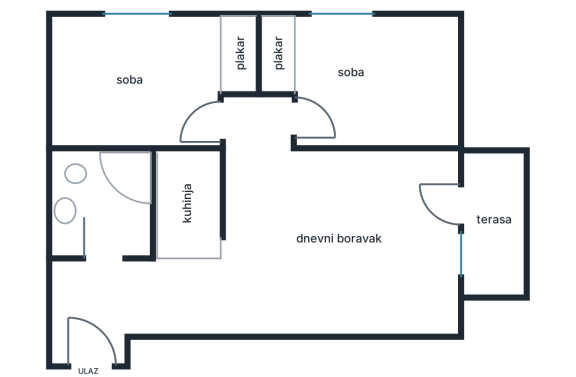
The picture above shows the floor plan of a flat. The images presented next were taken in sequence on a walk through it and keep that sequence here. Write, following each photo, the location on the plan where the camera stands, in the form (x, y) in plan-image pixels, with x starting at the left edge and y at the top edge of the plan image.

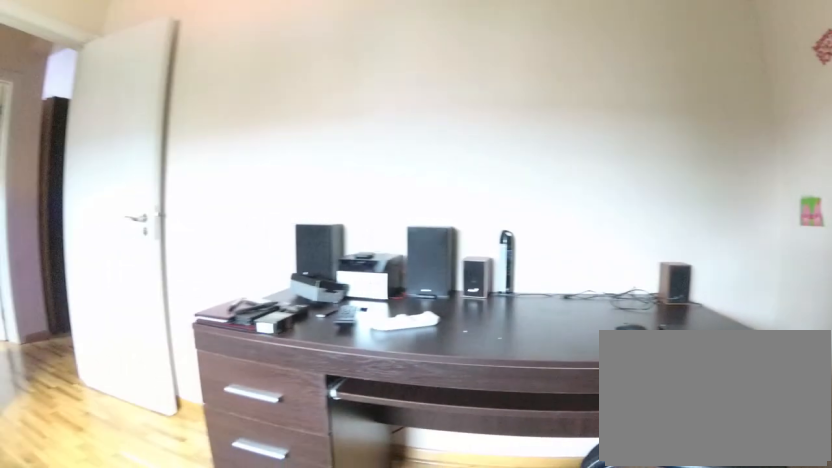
(113, 33)
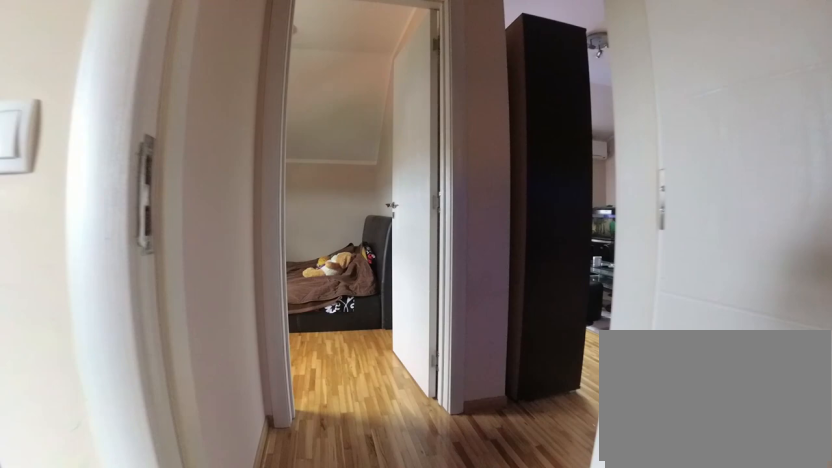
(160, 116)
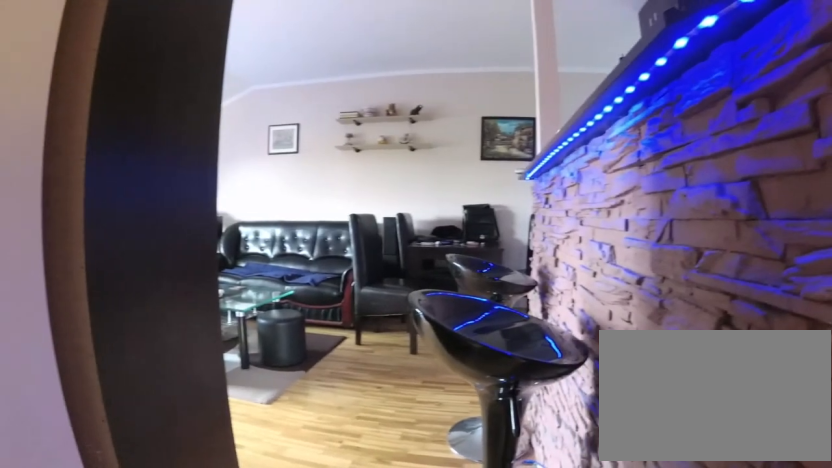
(243, 116)
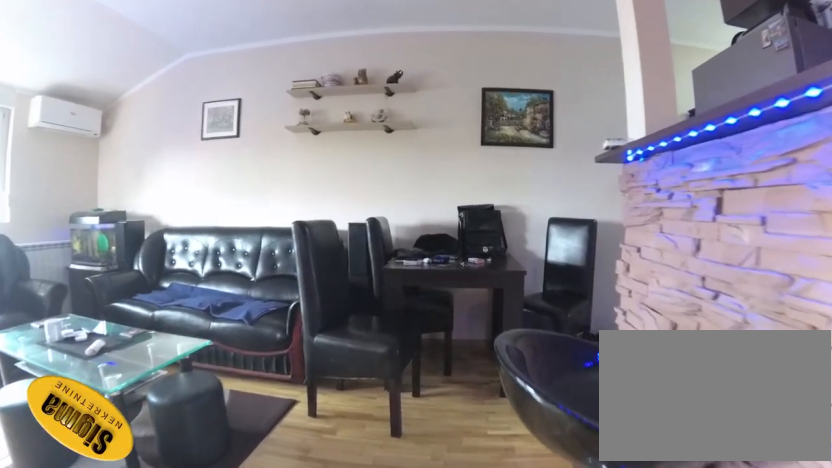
(249, 156)
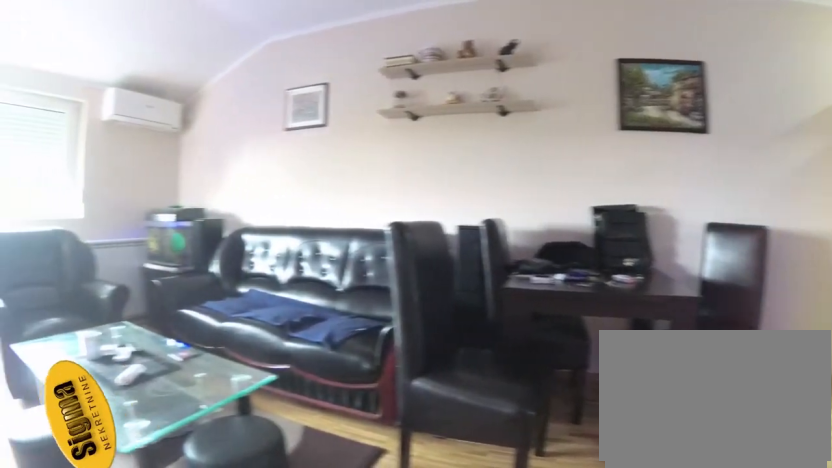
(244, 178)
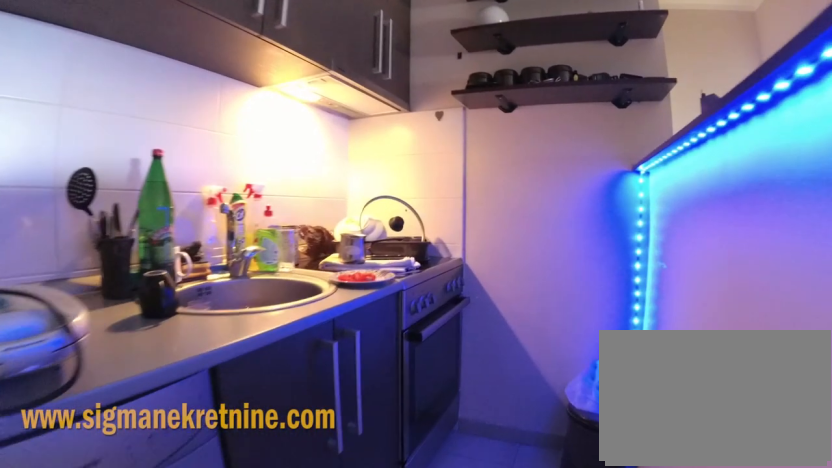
(197, 235)
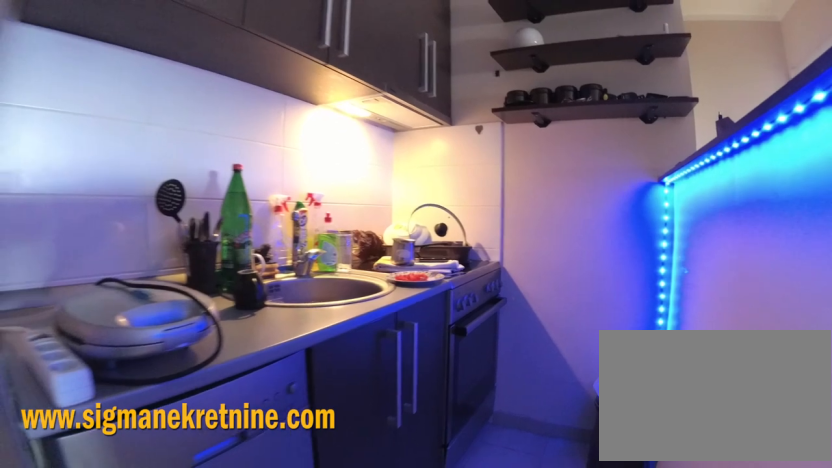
(209, 234)
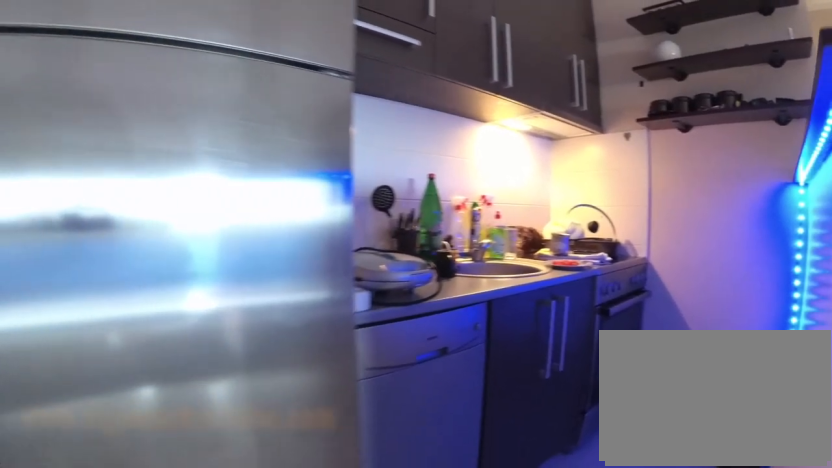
(218, 253)
